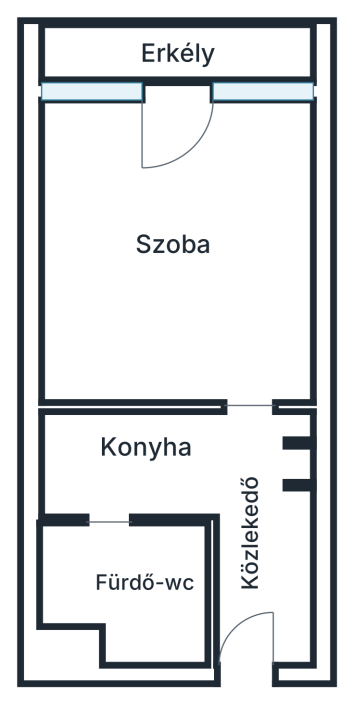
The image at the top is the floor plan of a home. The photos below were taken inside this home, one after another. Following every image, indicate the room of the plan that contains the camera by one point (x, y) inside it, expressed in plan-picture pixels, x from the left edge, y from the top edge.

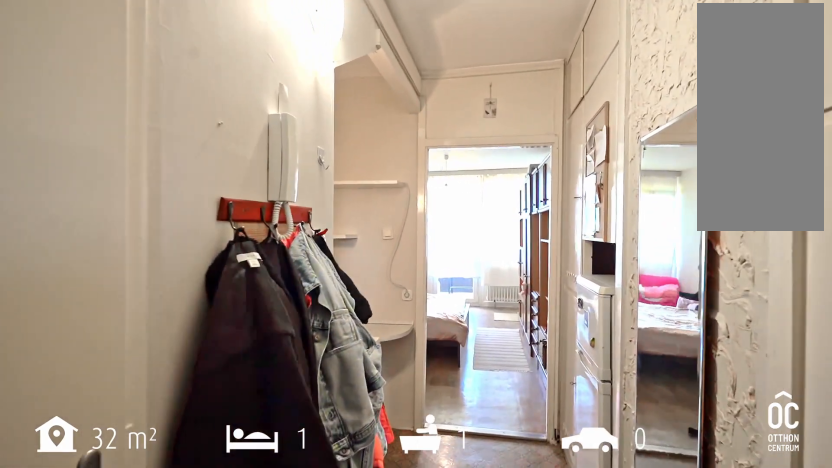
(255, 548)
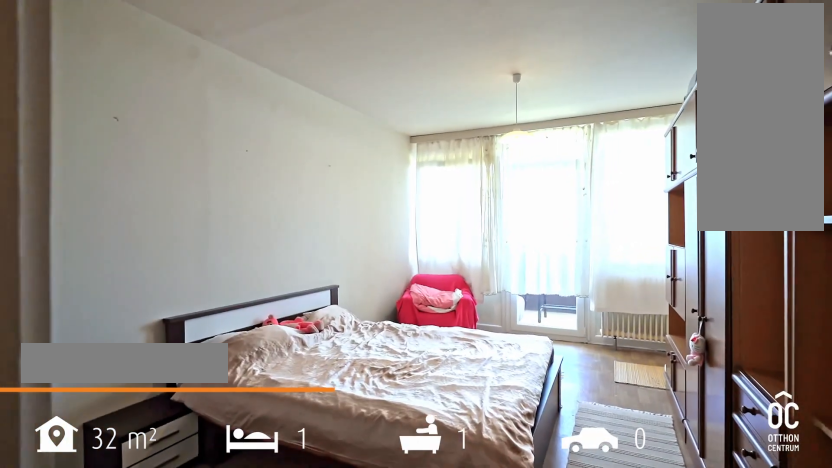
(183, 240)
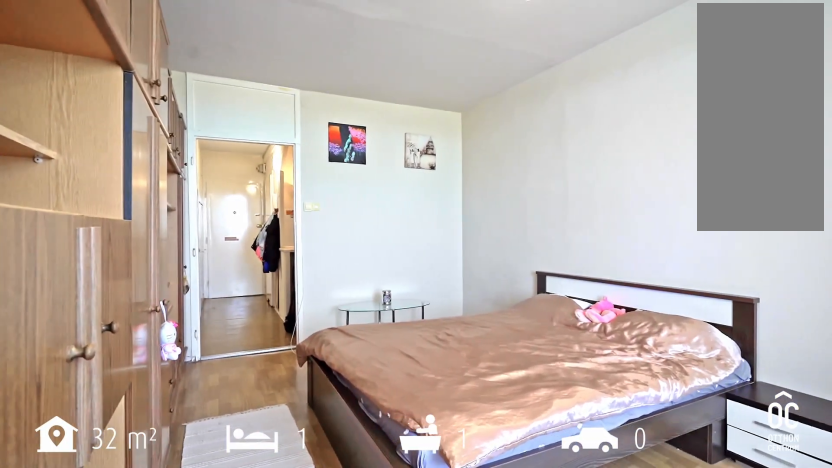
(183, 240)
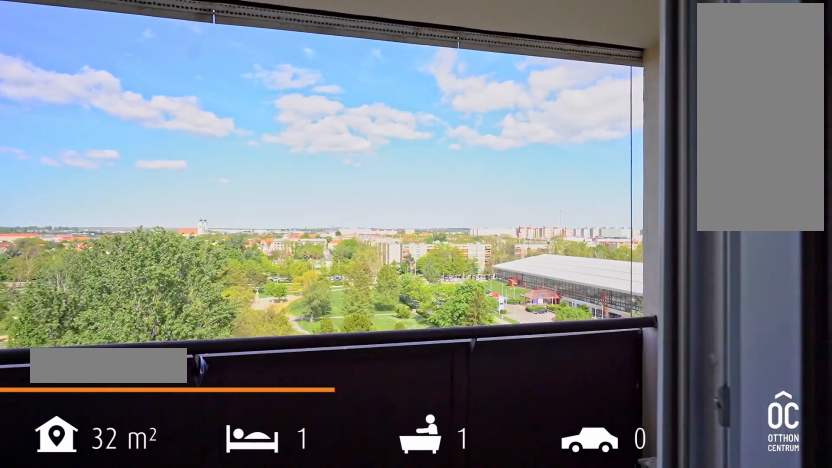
(179, 55)
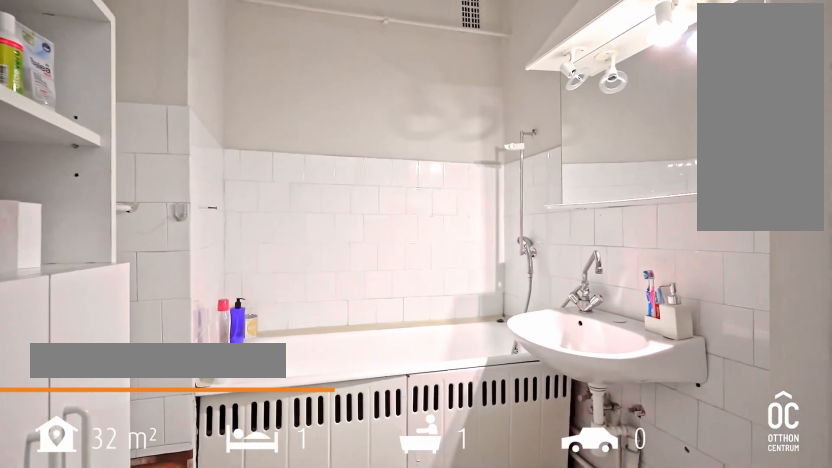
(129, 598)
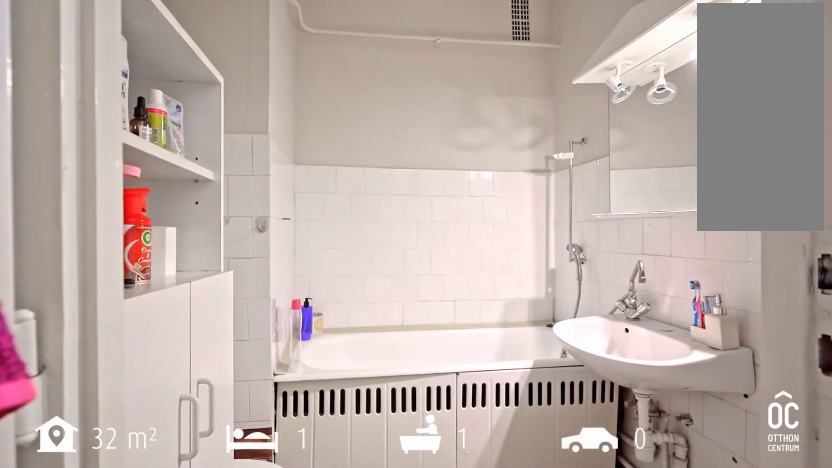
(128, 597)
